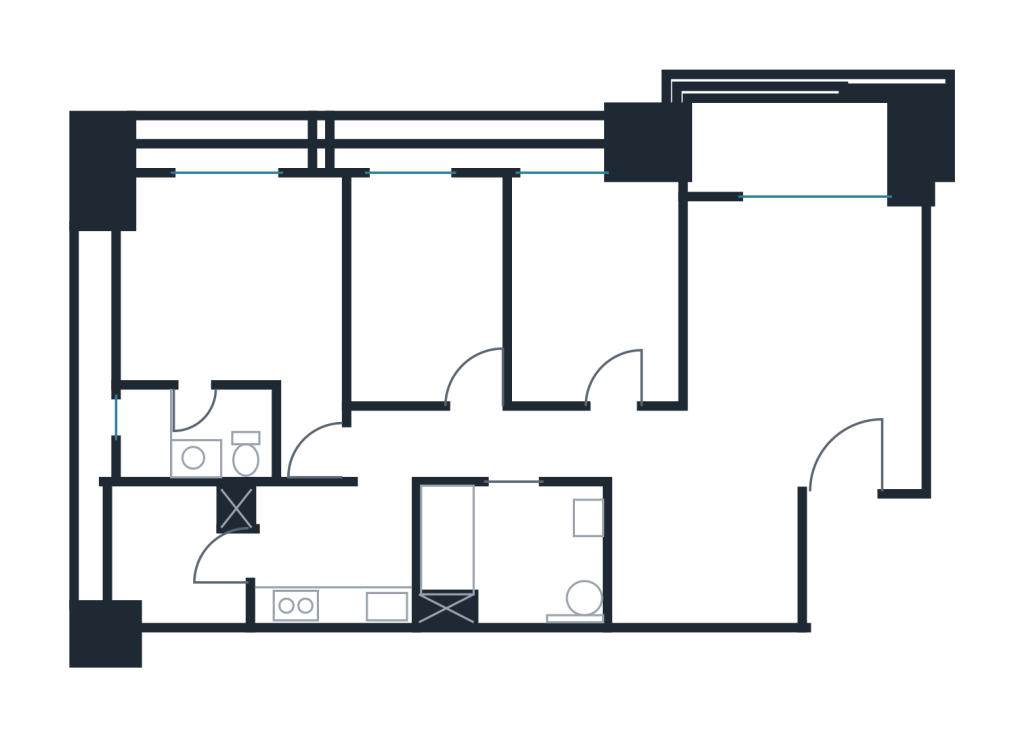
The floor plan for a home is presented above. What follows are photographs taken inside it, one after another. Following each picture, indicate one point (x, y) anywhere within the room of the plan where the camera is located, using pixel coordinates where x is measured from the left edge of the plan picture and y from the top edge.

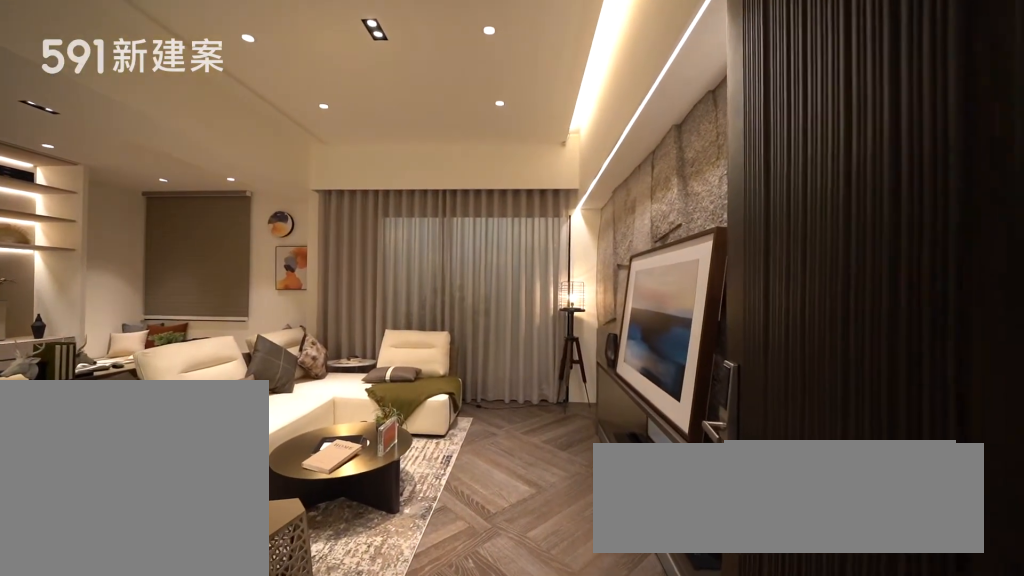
(846, 450)
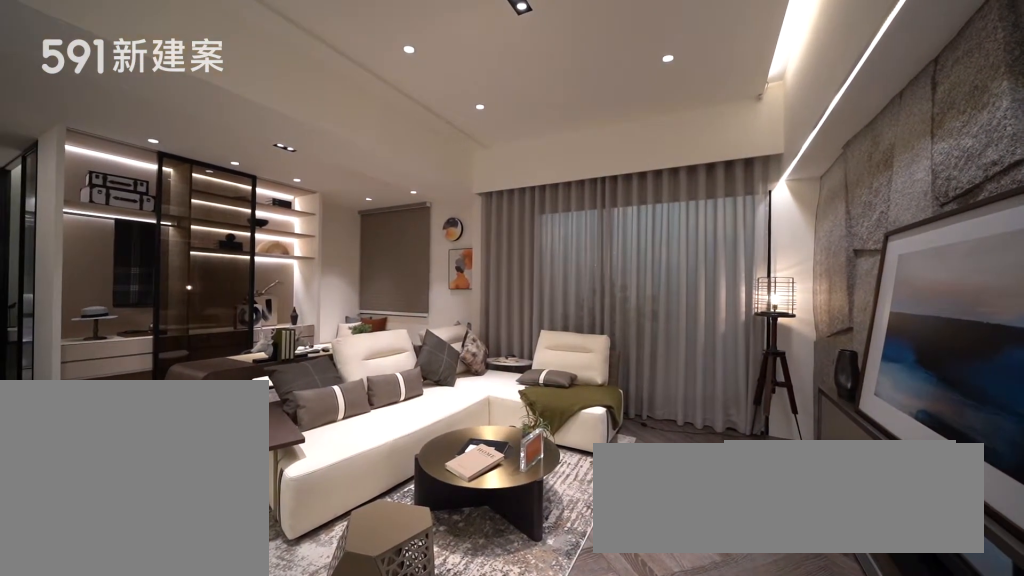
(801, 304)
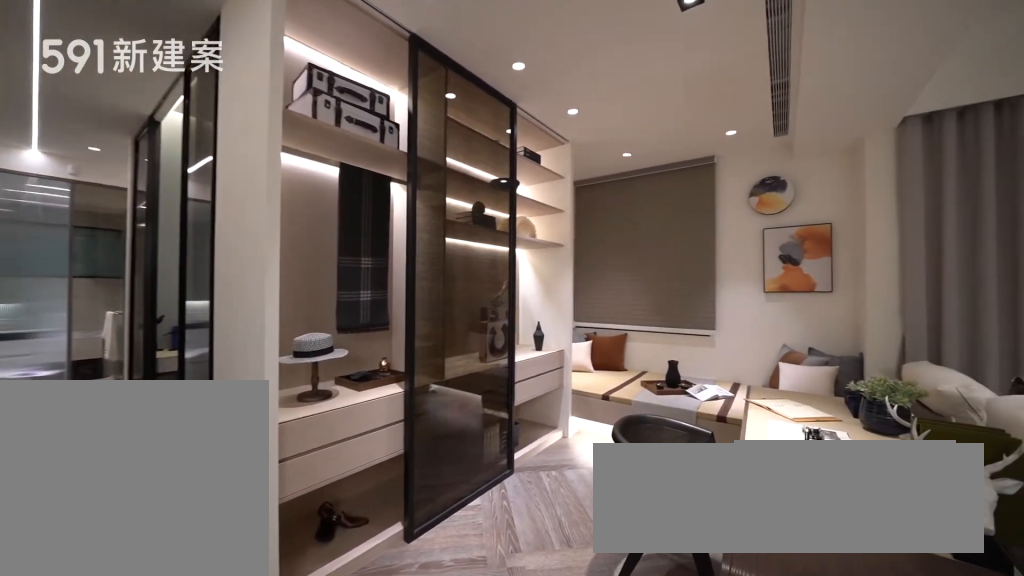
(595, 283)
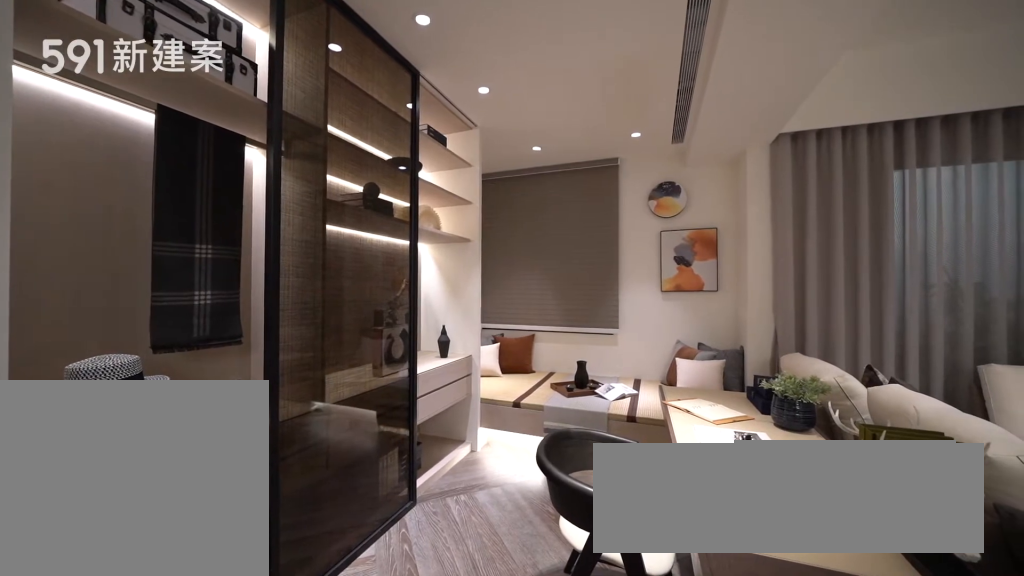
(595, 283)
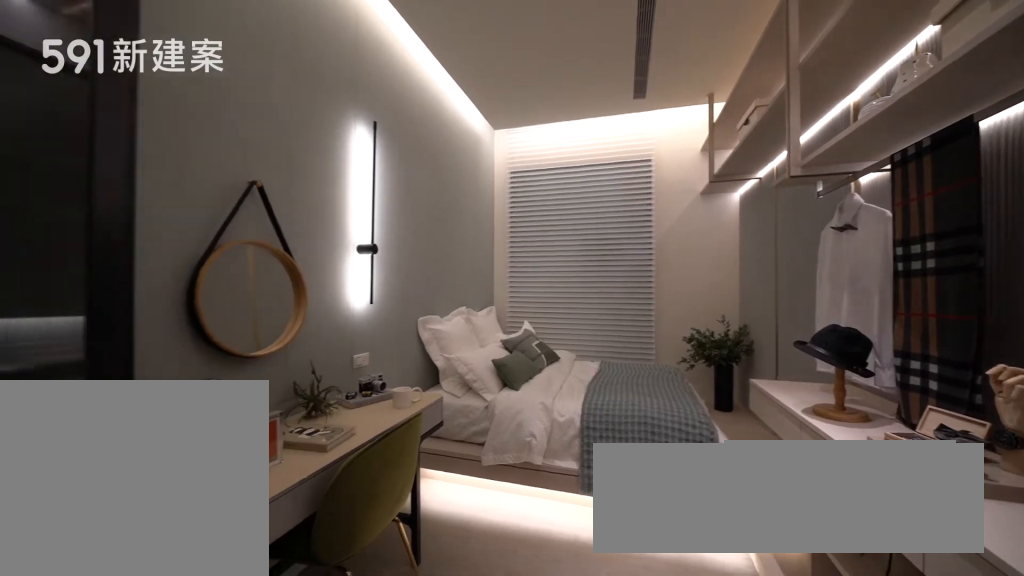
(427, 285)
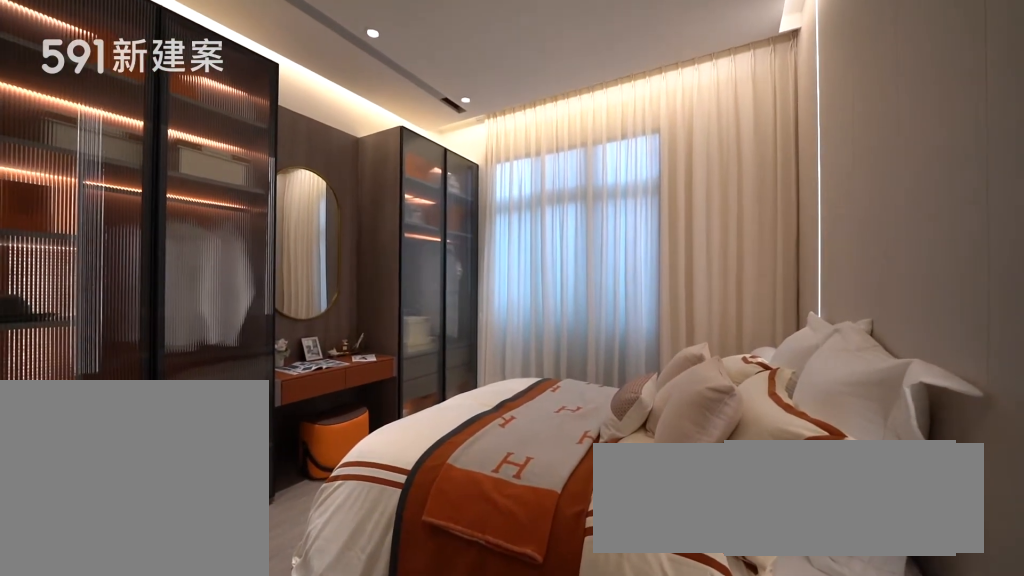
(242, 295)
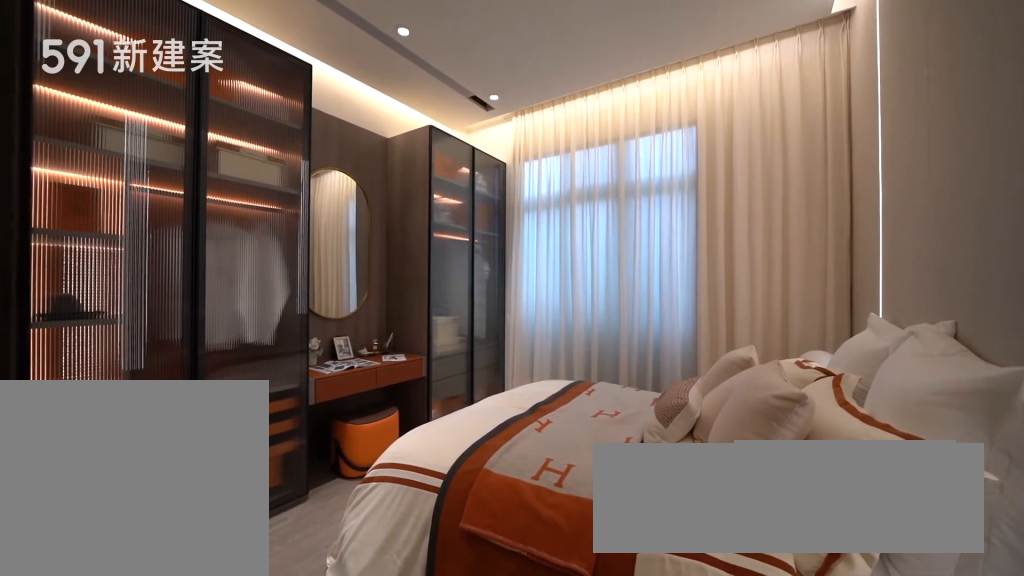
(242, 295)
